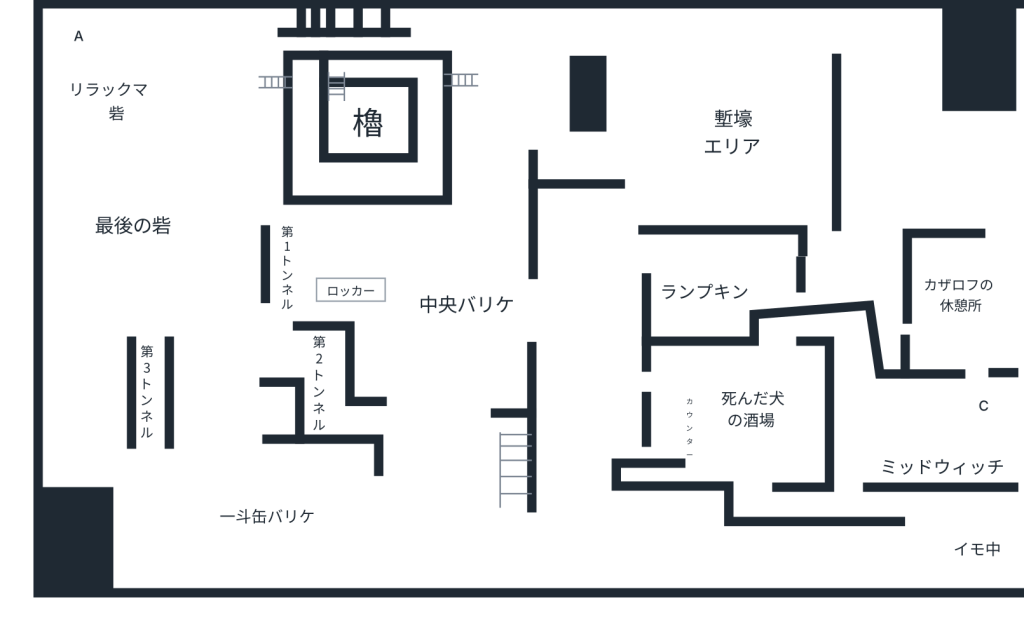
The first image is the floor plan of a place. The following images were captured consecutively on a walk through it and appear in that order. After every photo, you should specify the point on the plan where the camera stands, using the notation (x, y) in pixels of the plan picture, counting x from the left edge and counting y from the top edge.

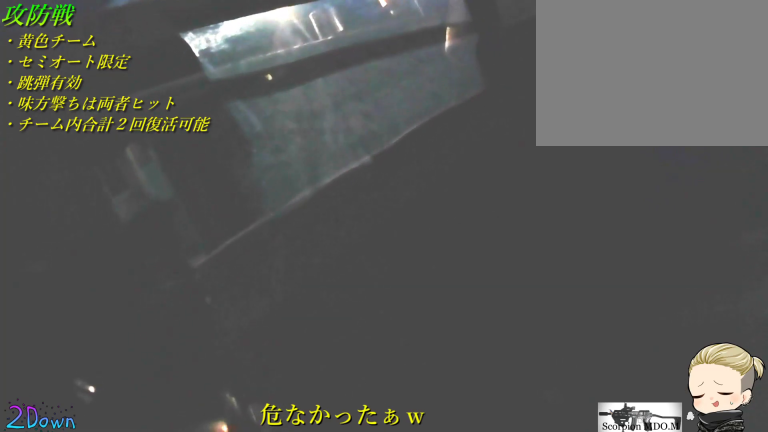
(289, 249)
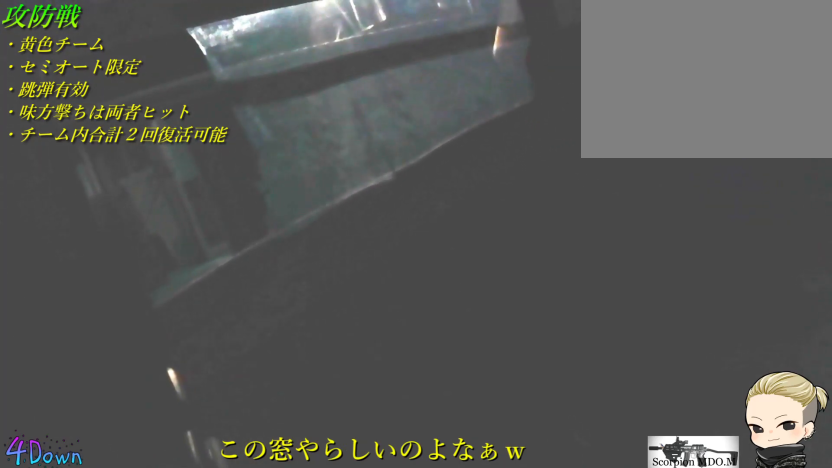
(289, 249)
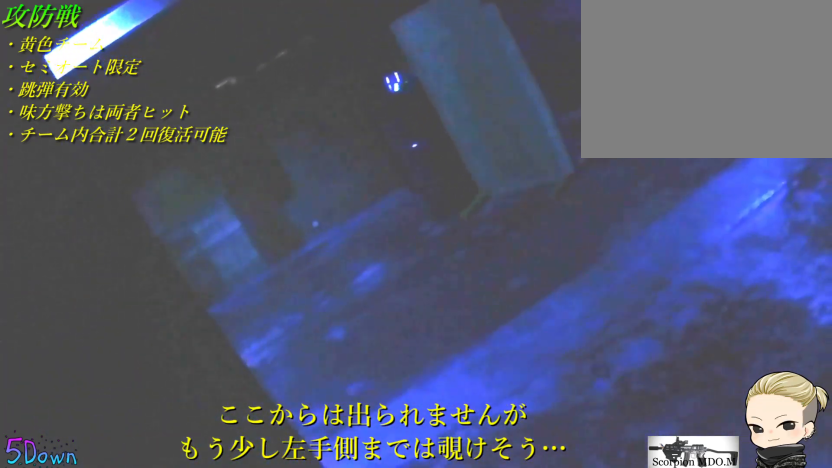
(363, 418)
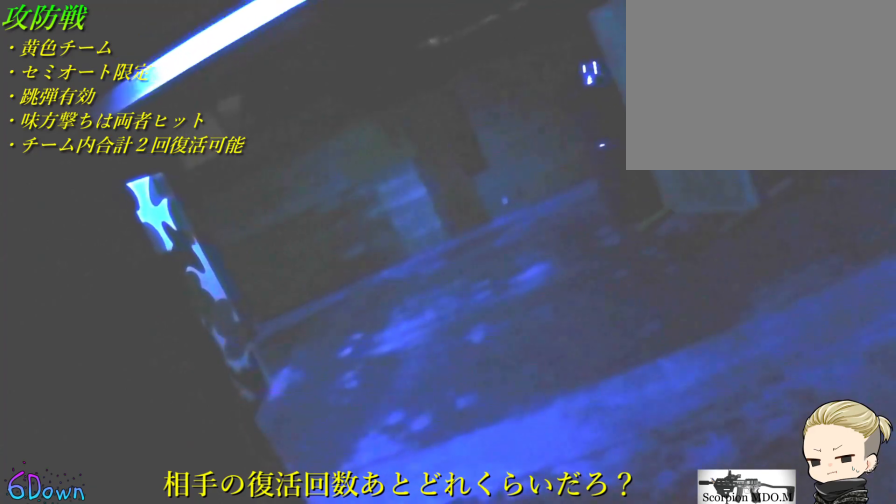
(363, 417)
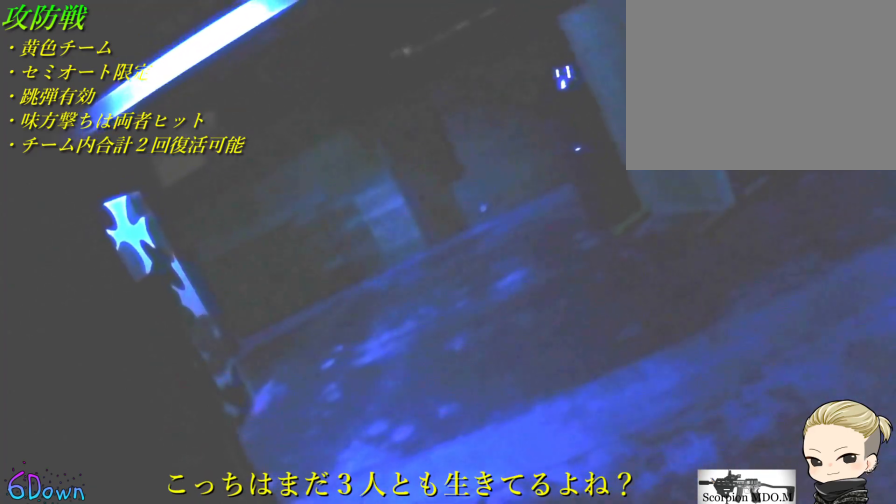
(363, 417)
